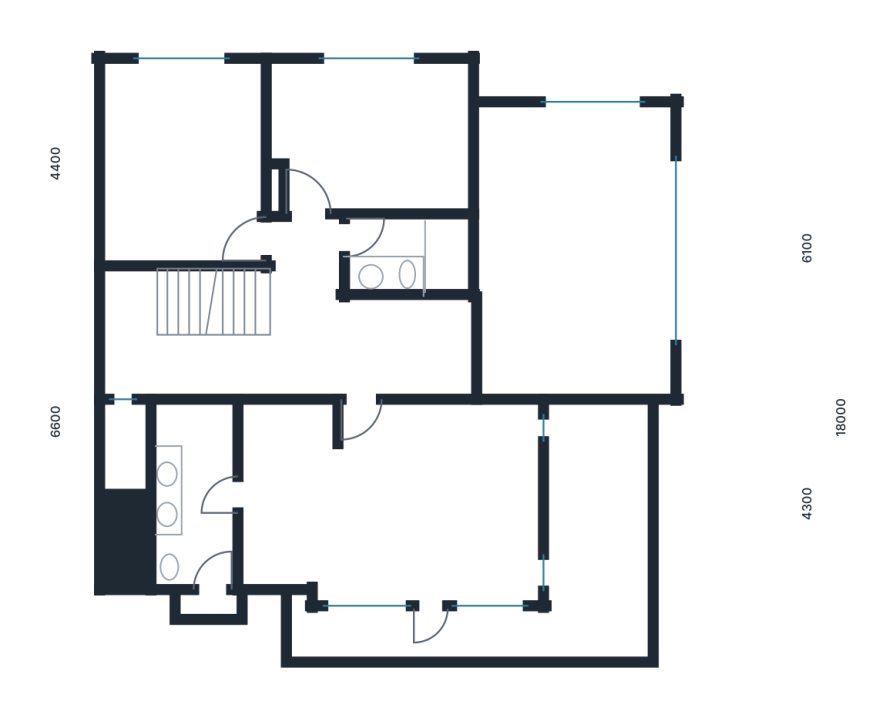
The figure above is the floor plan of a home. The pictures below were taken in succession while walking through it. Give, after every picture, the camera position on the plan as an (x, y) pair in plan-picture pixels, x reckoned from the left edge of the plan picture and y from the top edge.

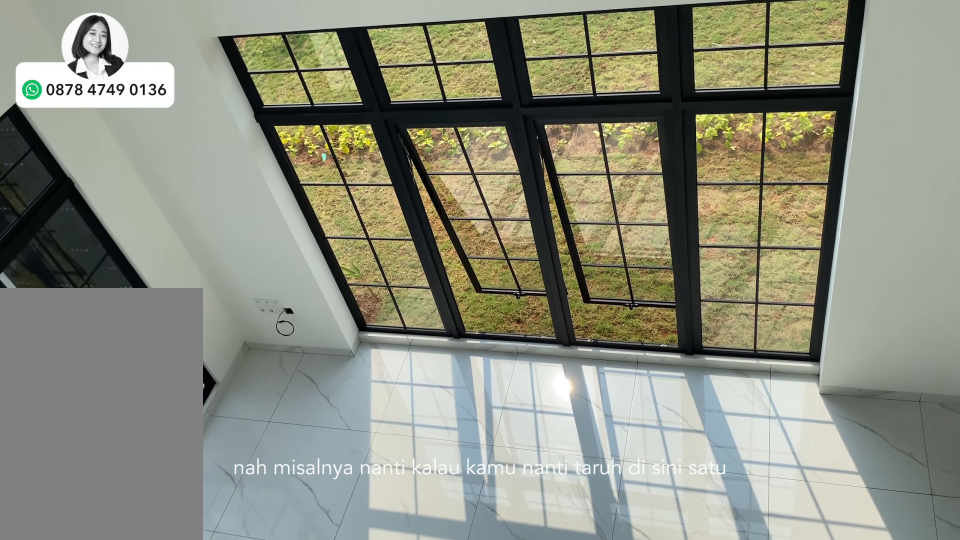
(430, 345)
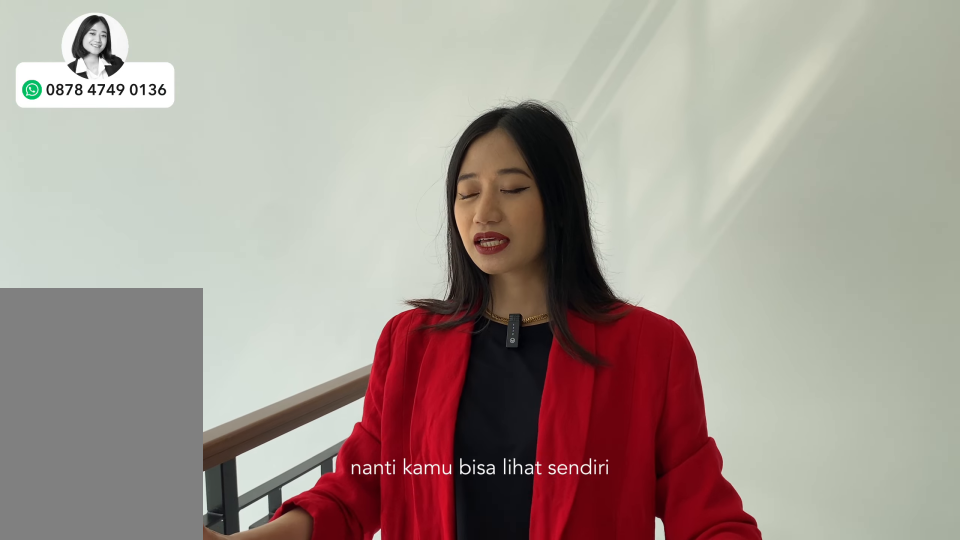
(430, 345)
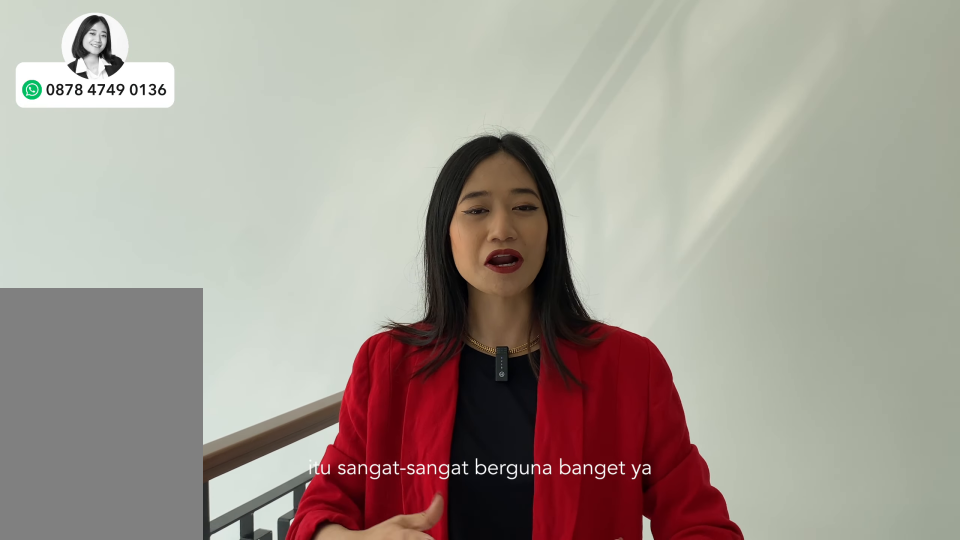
(430, 345)
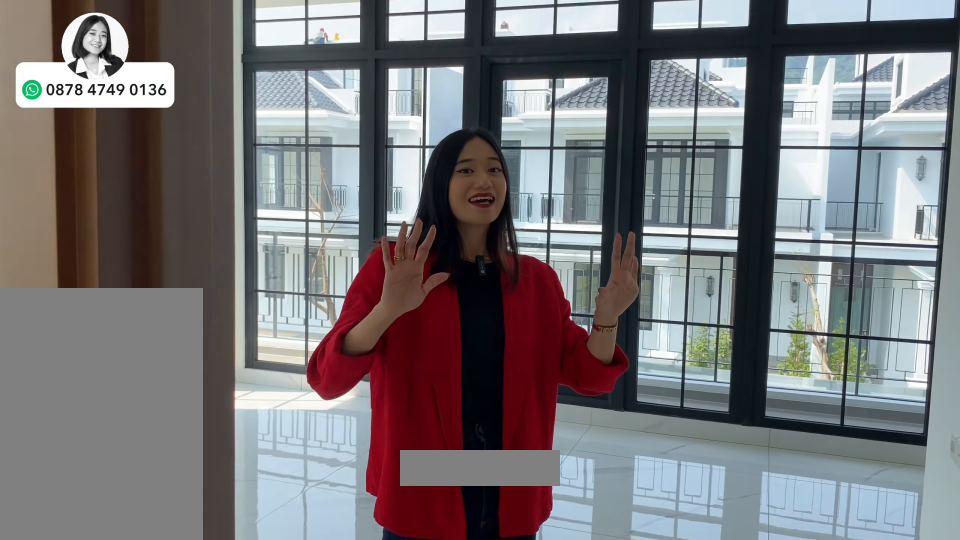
(454, 472)
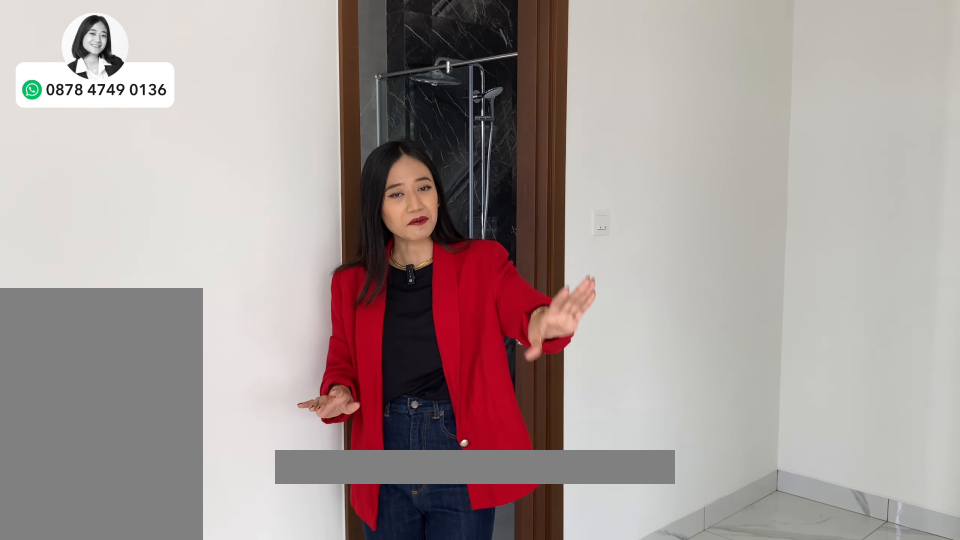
(283, 446)
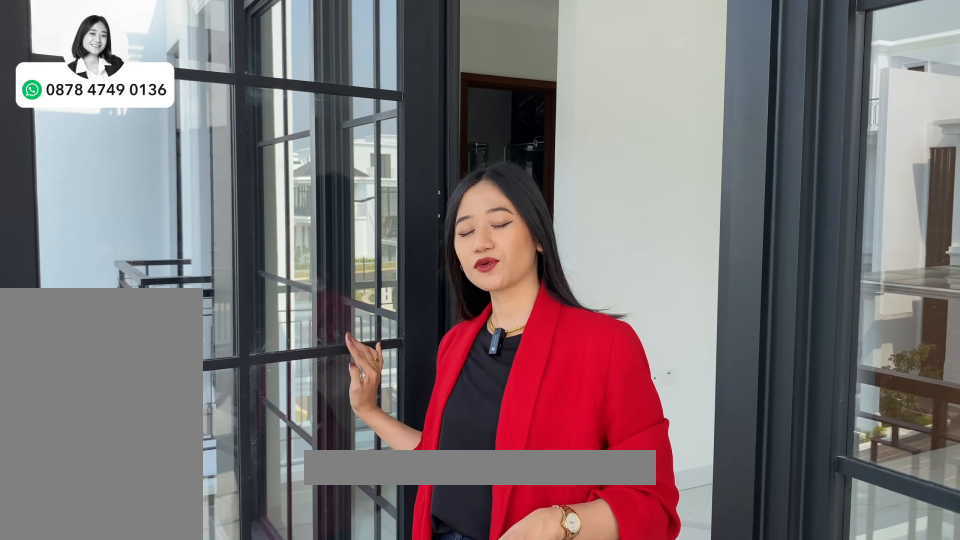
(469, 638)
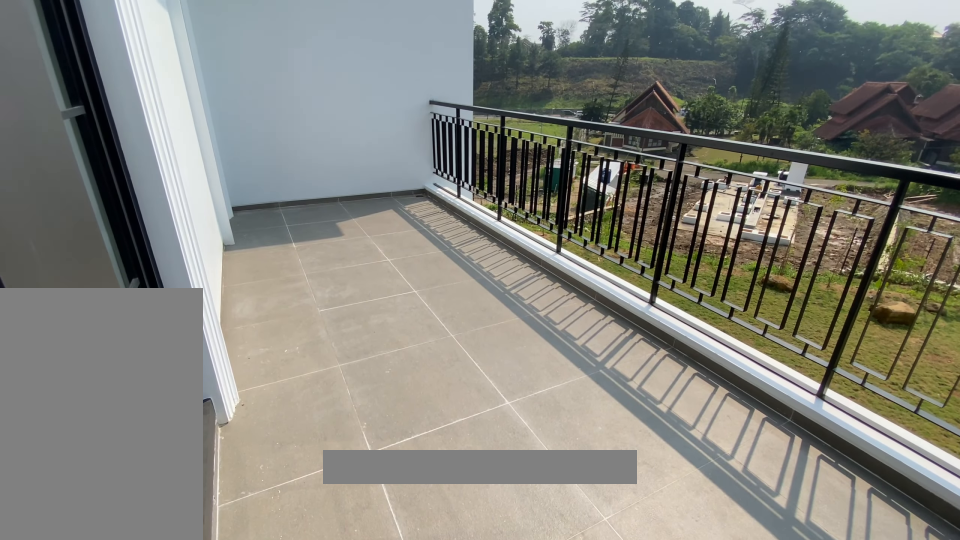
(610, 515)
